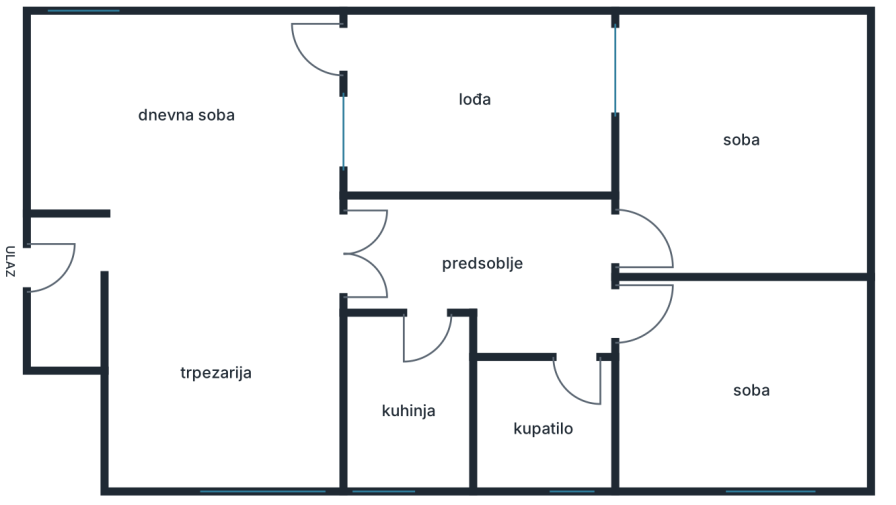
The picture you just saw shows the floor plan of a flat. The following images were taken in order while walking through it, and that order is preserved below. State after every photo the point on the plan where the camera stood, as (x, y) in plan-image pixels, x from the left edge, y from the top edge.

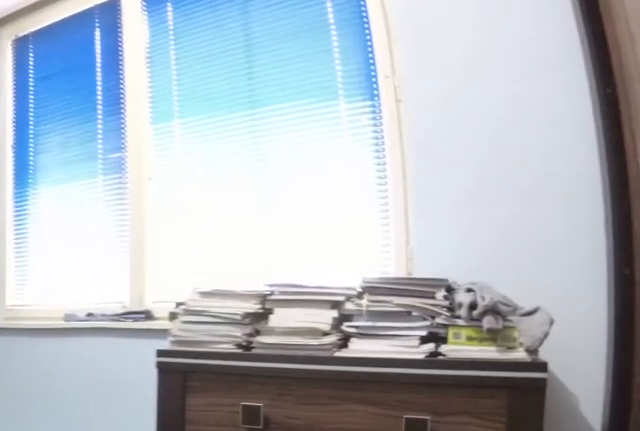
(672, 369)
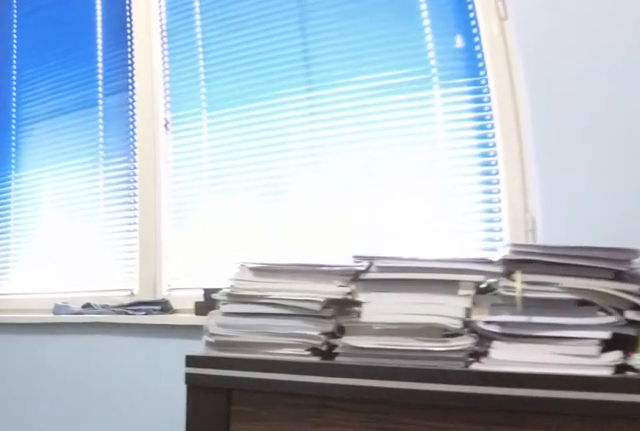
(681, 418)
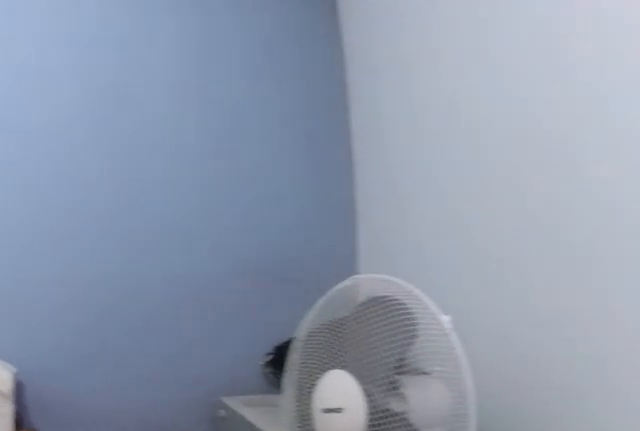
(772, 439)
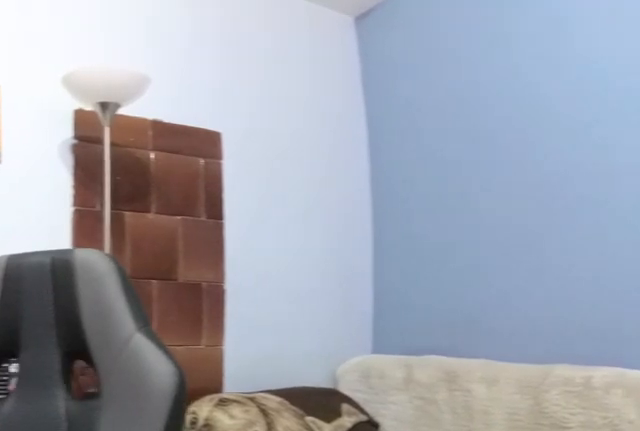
(789, 457)
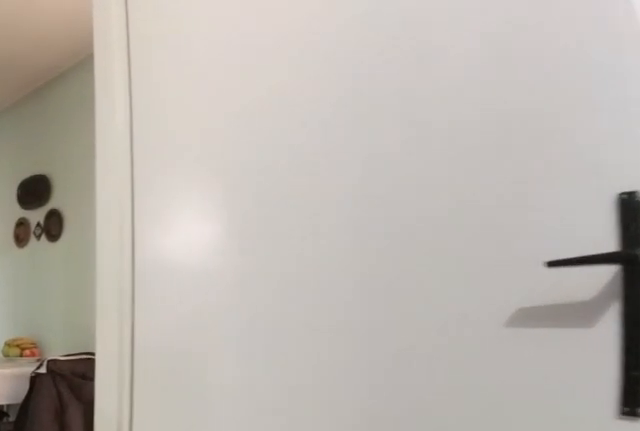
(703, 346)
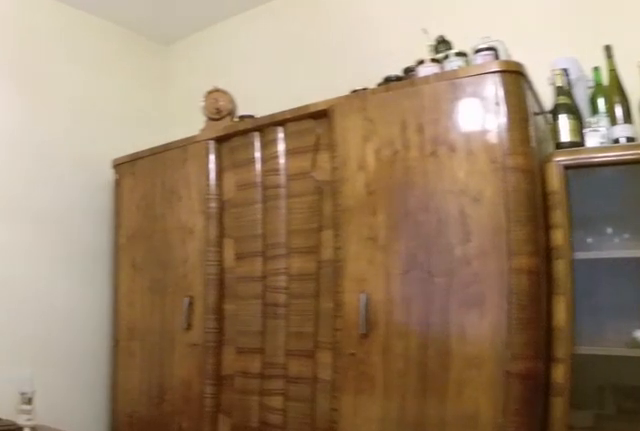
(752, 248)
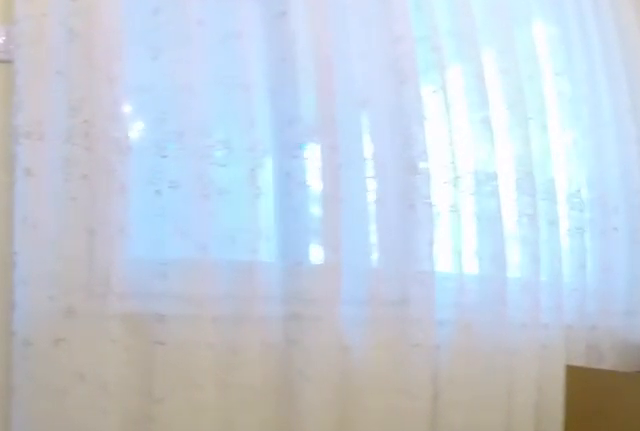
(773, 236)
